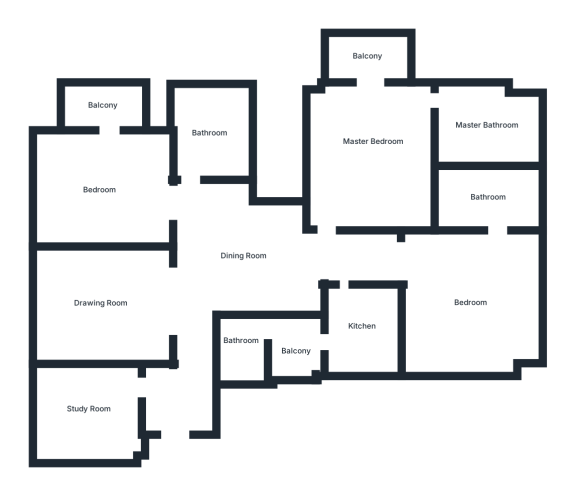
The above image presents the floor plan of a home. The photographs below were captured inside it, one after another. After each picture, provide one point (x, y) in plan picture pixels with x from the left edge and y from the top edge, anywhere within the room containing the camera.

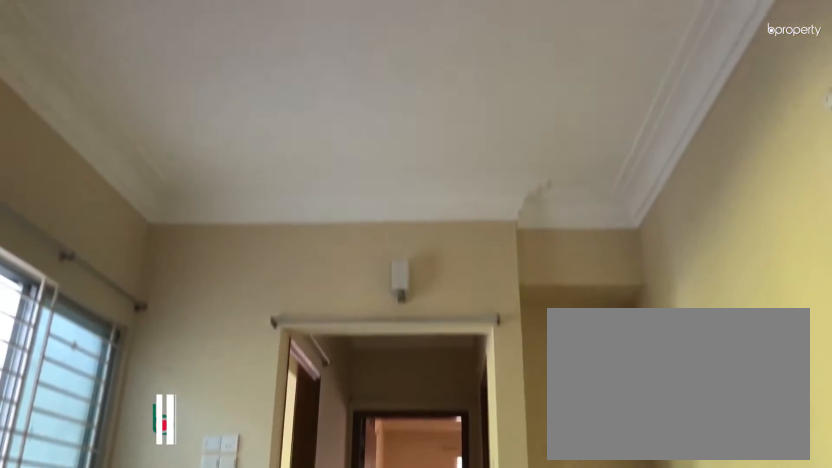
(243, 255)
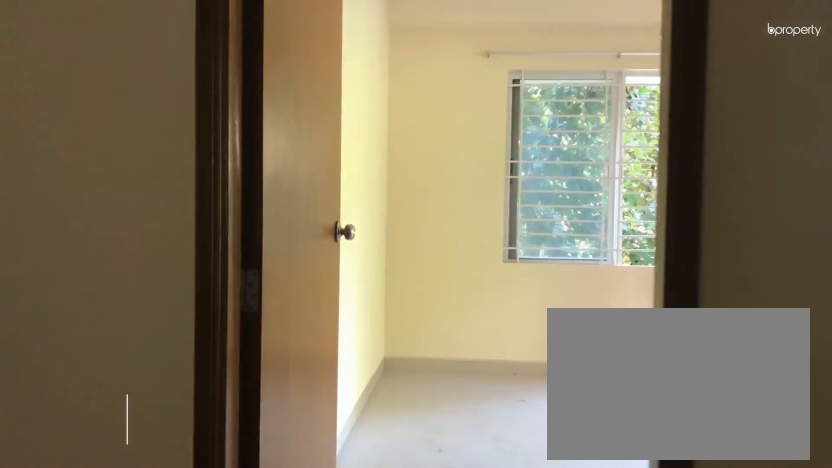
(99, 190)
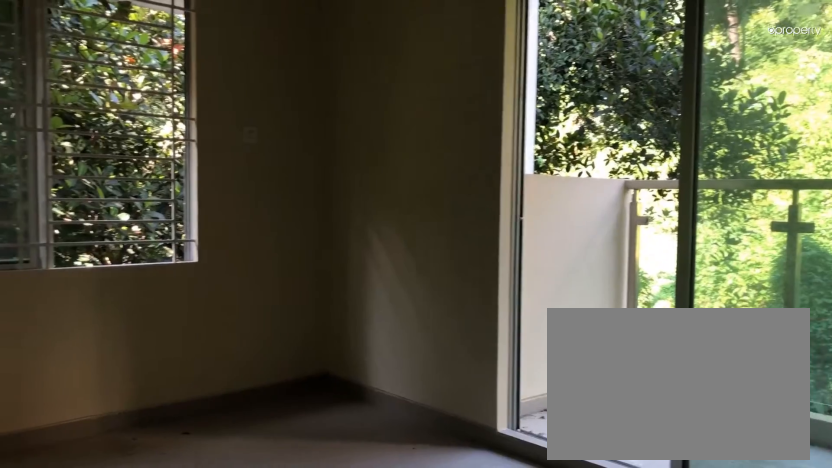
(99, 190)
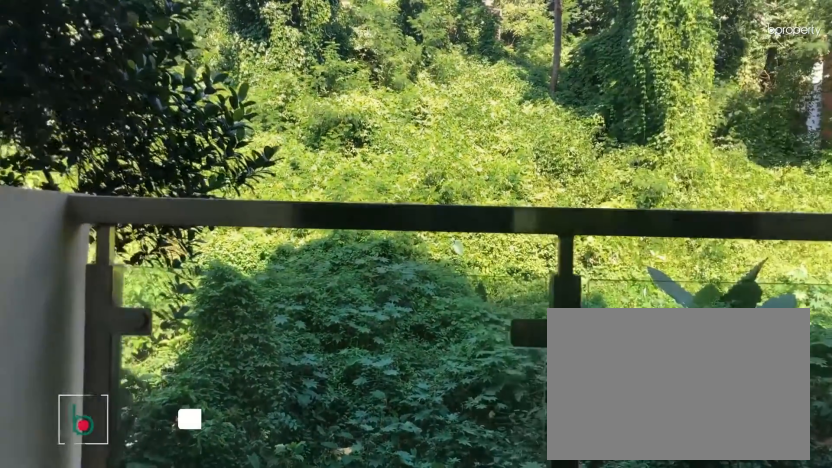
(102, 105)
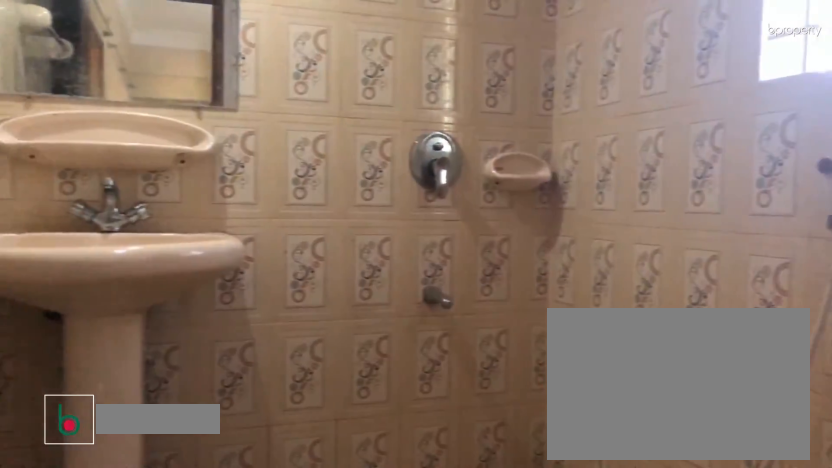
(210, 132)
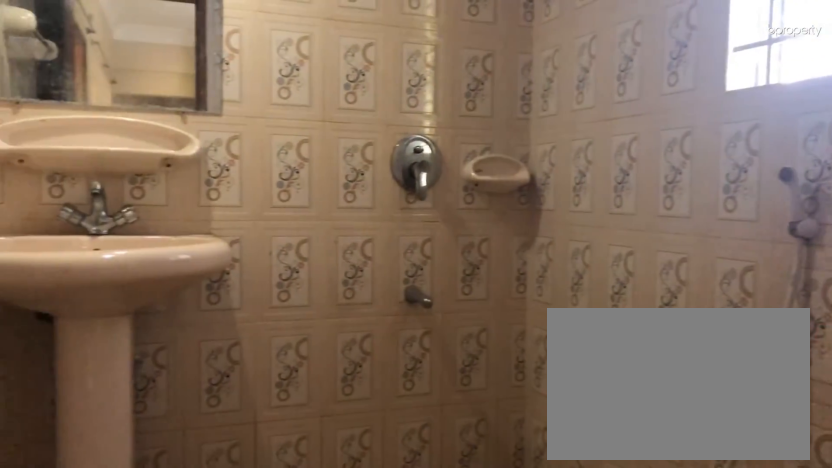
(210, 132)
